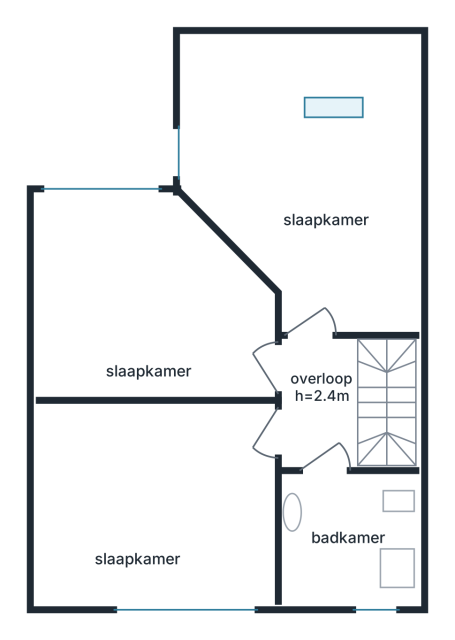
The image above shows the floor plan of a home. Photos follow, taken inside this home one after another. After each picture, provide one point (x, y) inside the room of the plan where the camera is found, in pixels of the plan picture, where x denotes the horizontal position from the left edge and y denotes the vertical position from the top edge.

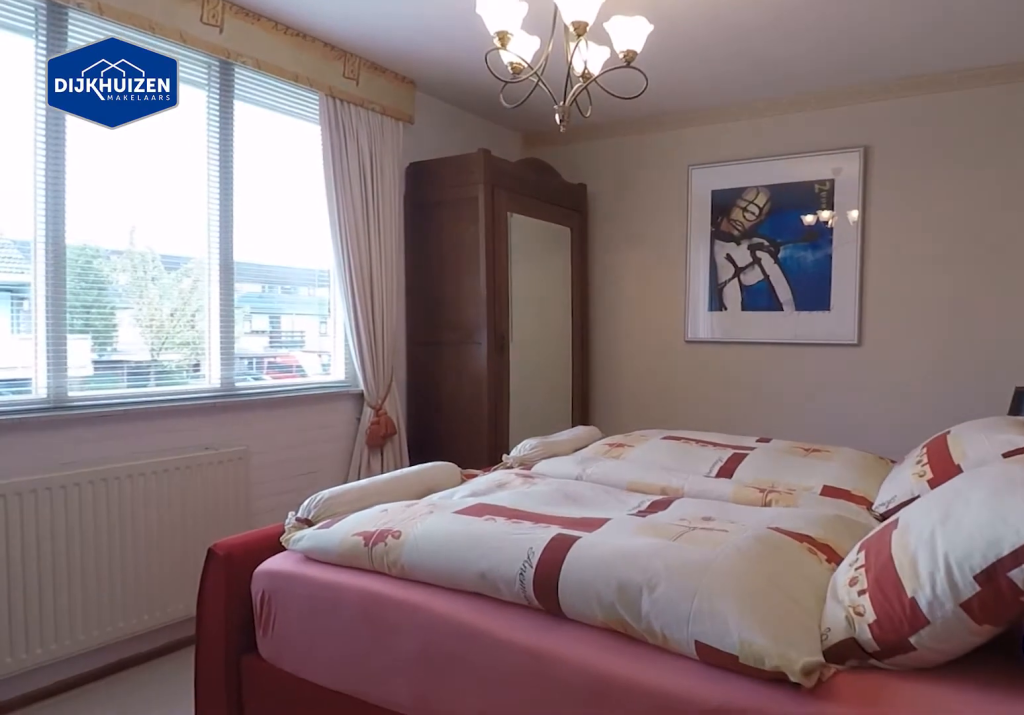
(156, 501)
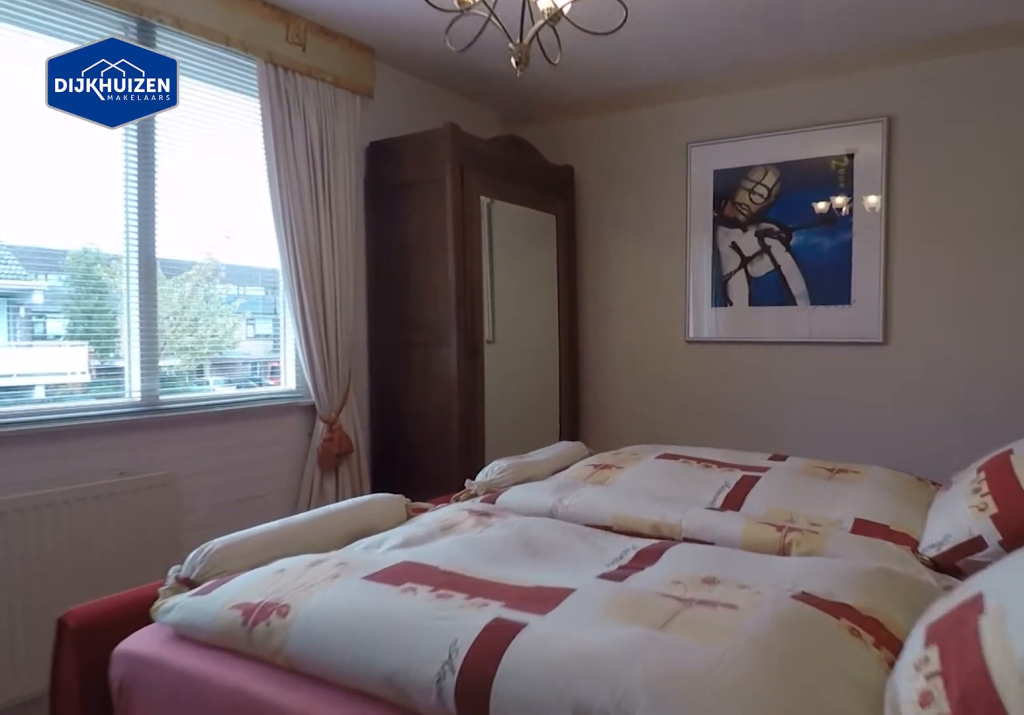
(156, 501)
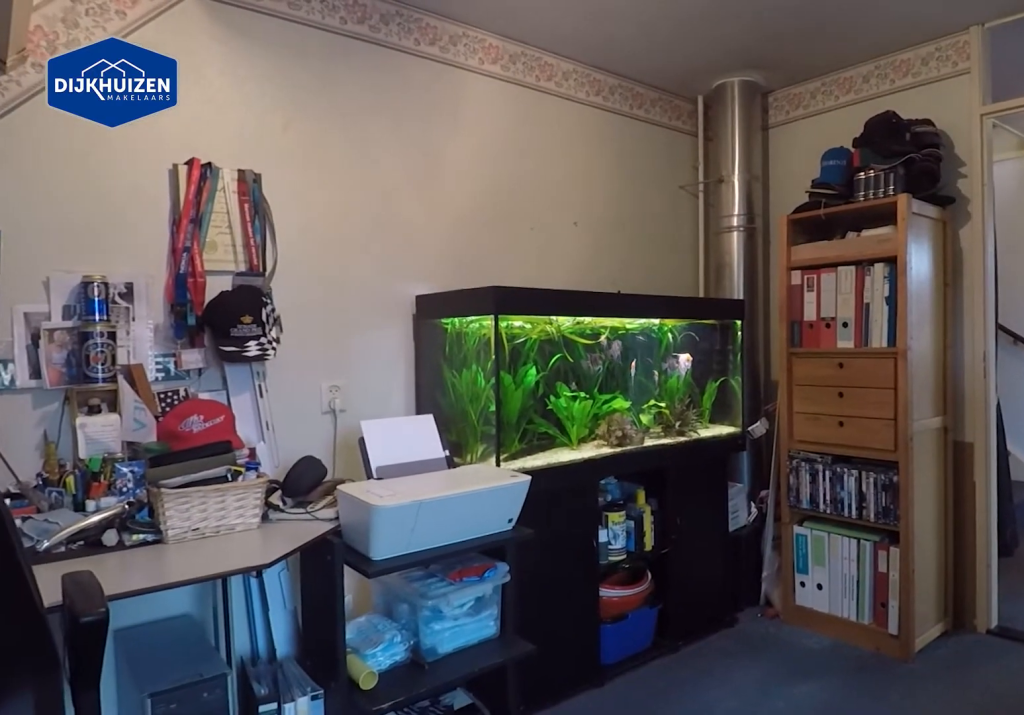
(380, 272)
